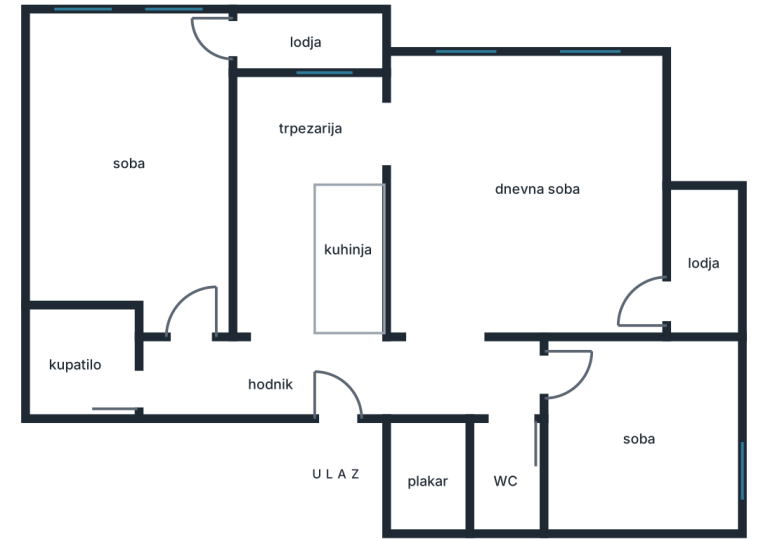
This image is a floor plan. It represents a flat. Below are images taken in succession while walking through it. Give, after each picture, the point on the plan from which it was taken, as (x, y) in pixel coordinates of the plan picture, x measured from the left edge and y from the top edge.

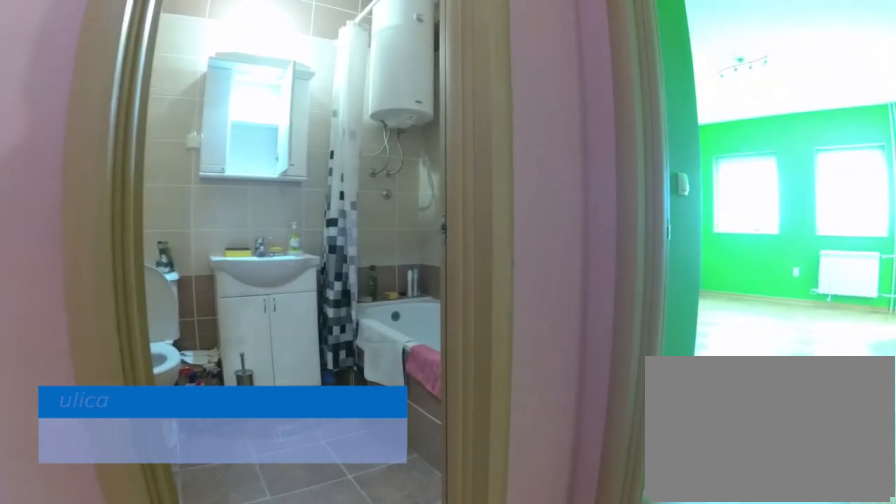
(214, 383)
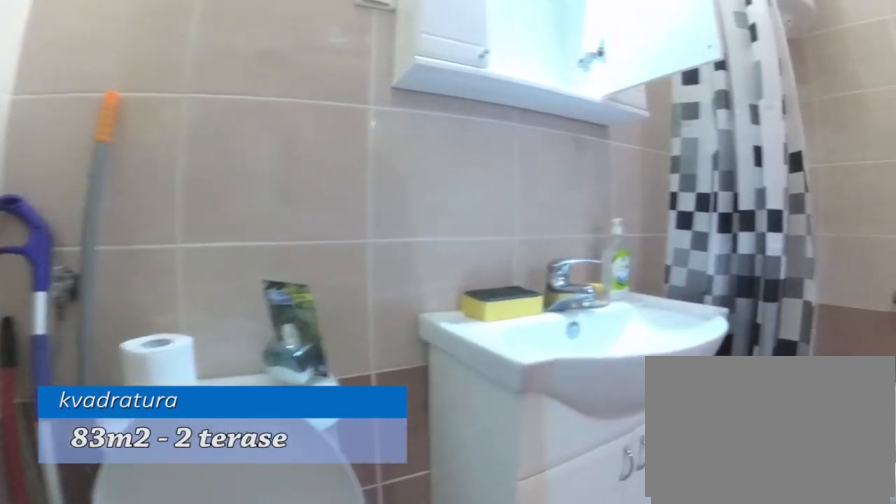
(69, 381)
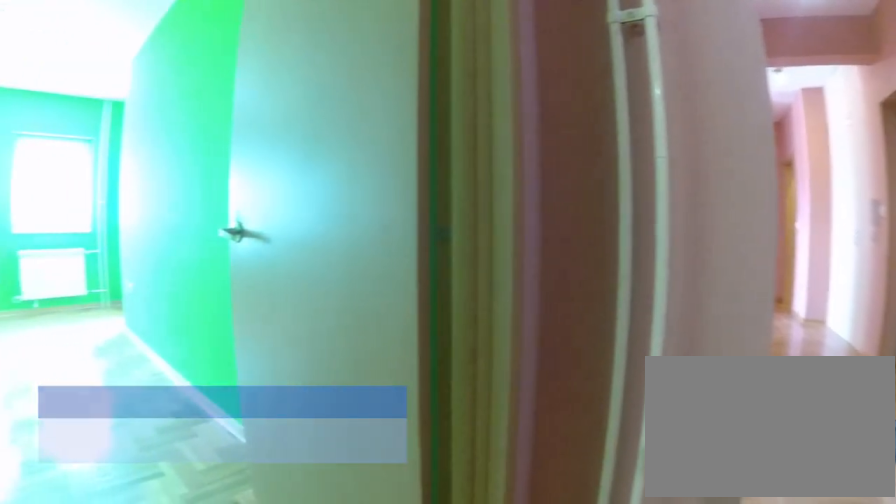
(150, 380)
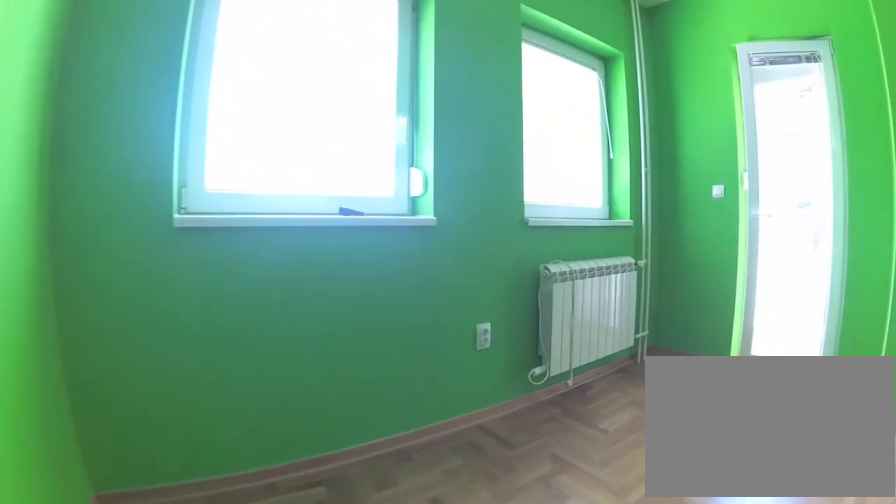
(75, 113)
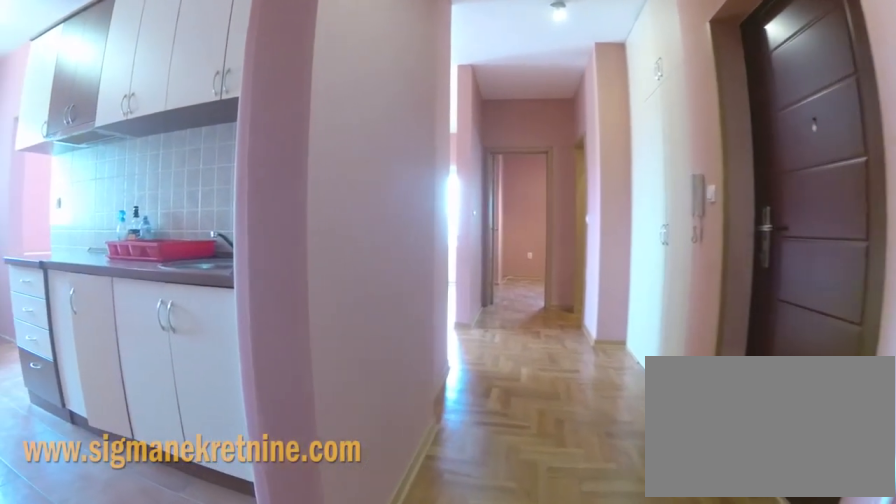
(263, 387)
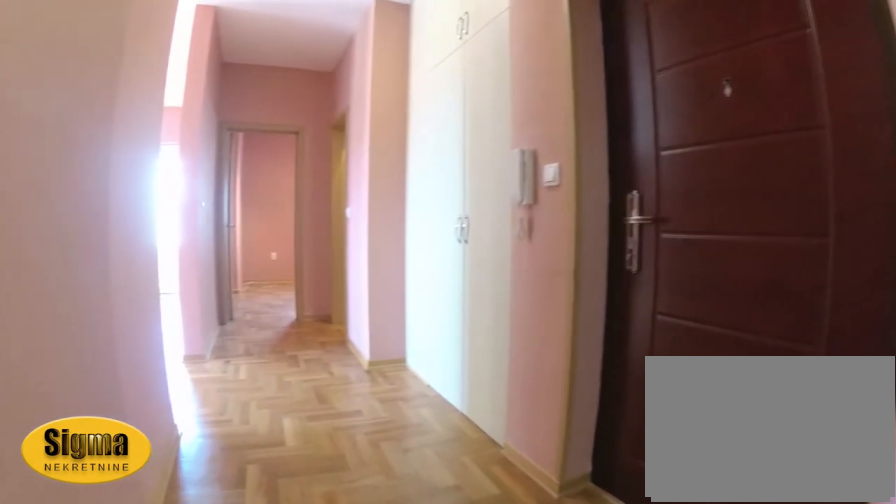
(263, 364)
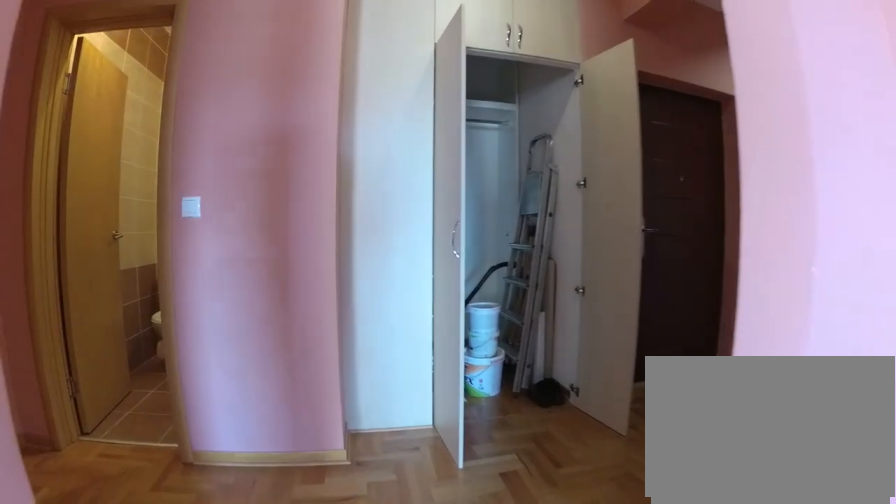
(456, 297)
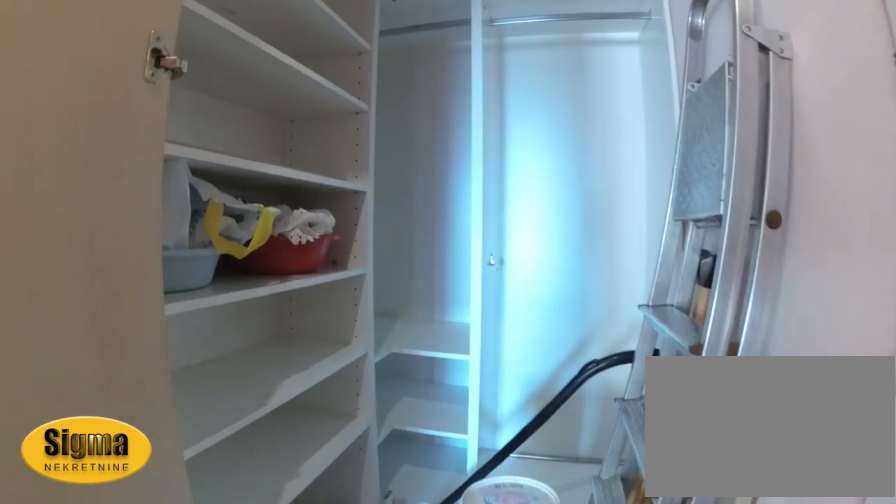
(439, 377)
